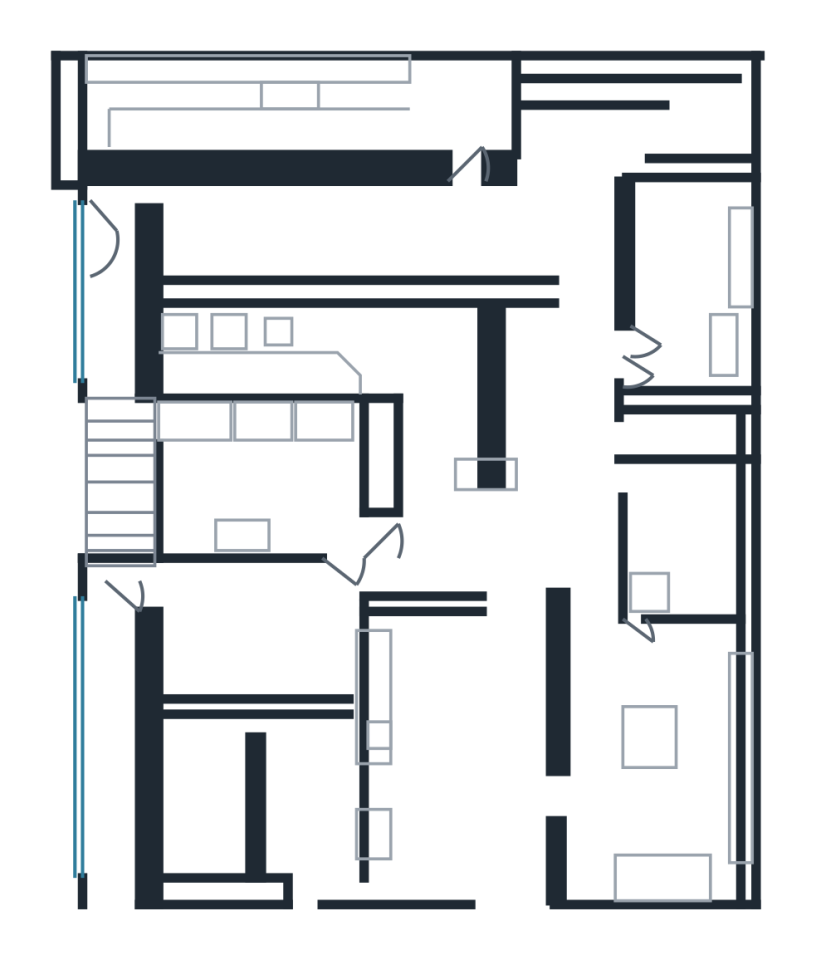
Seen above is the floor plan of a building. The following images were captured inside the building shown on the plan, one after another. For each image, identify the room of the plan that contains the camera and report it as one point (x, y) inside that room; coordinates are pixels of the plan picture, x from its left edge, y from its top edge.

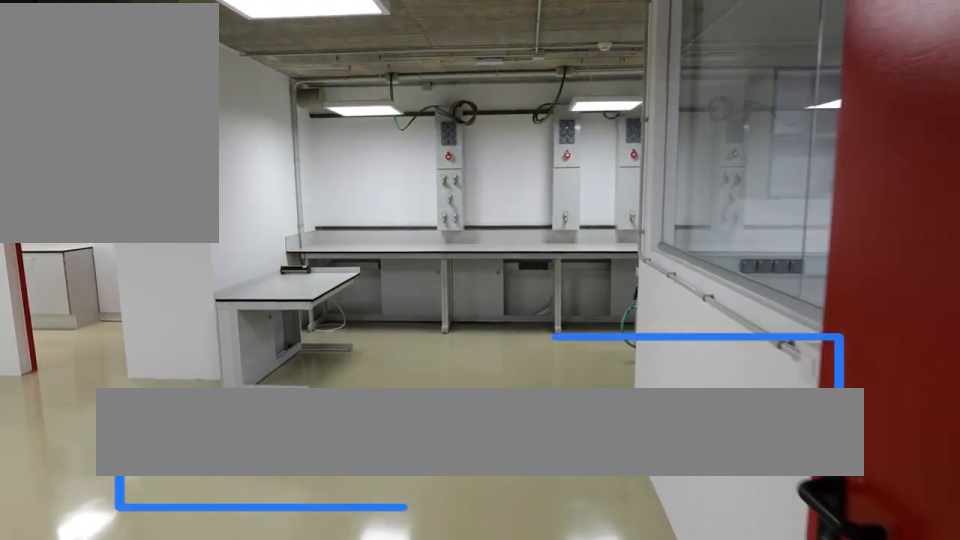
(394, 273)
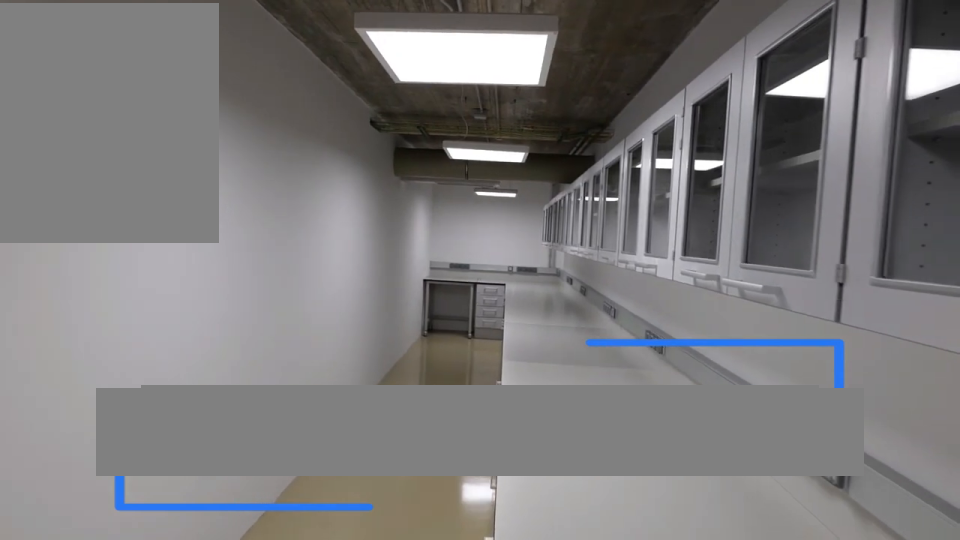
(291, 102)
